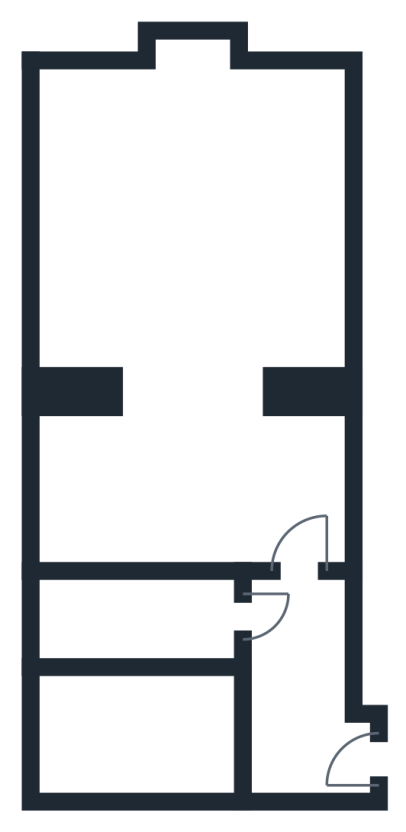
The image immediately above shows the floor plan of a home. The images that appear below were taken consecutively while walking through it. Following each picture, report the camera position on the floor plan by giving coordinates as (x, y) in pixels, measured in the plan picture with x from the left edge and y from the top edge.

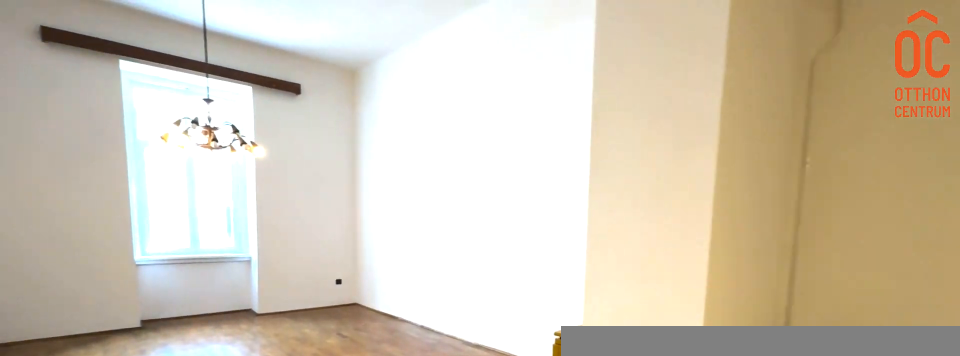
(292, 486)
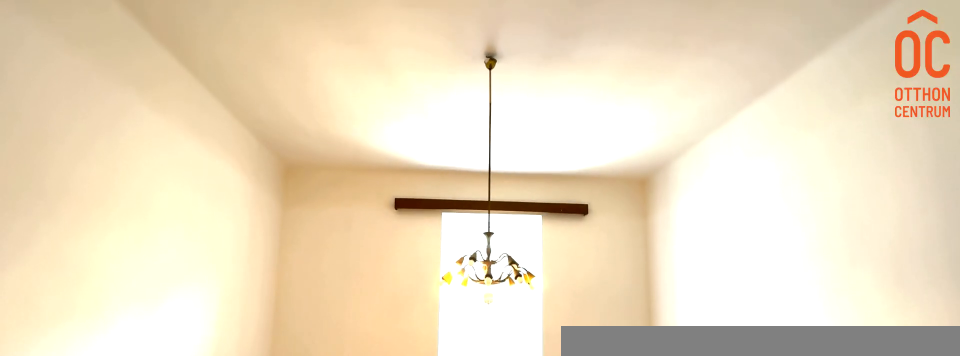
(194, 248)
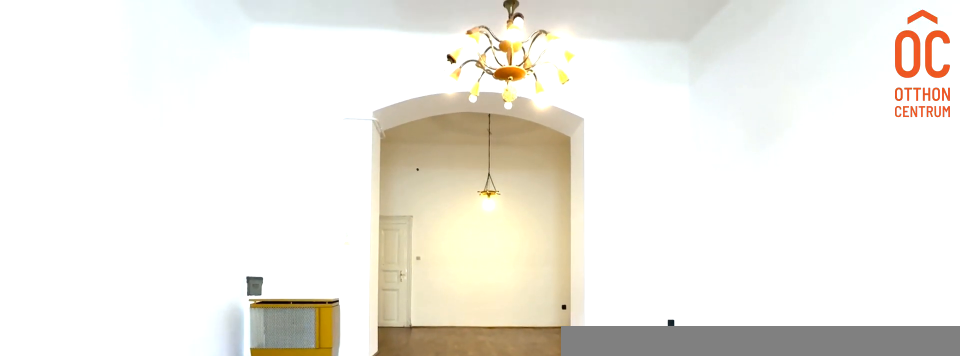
(191, 111)
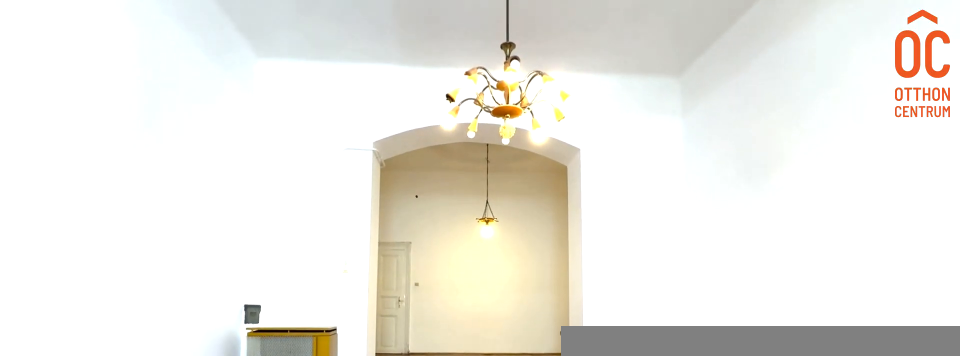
(191, 111)
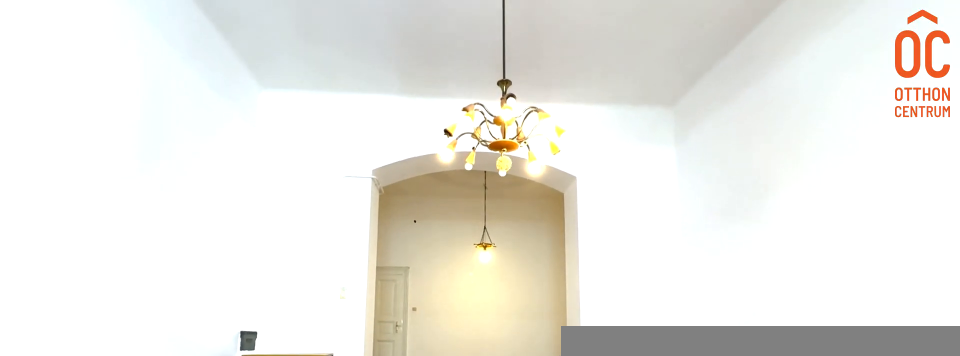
(191, 111)
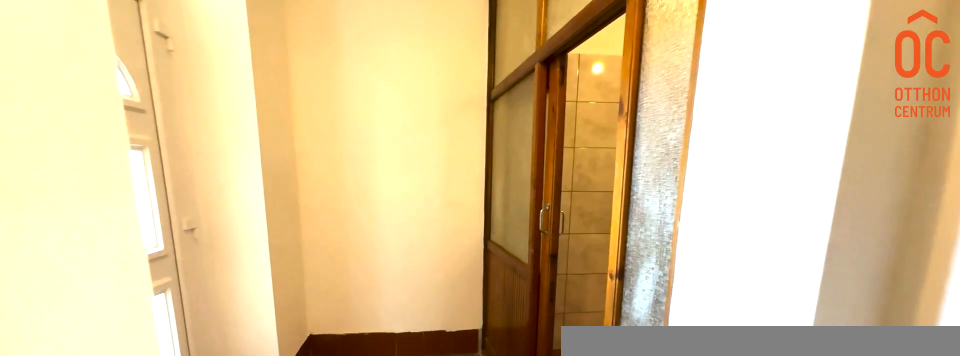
(310, 720)
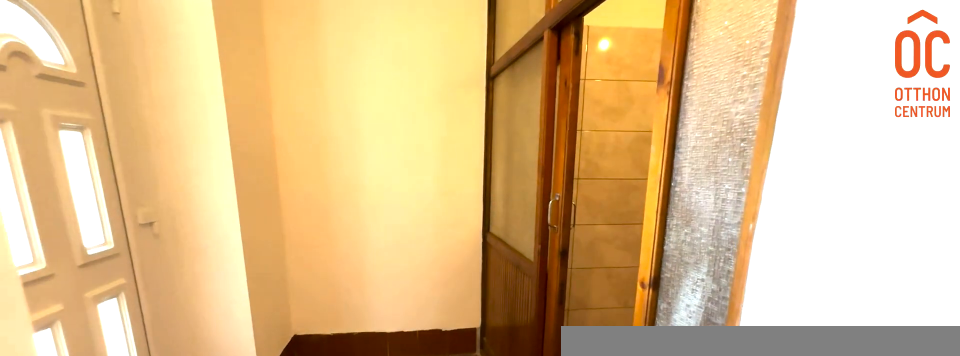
(293, 733)
